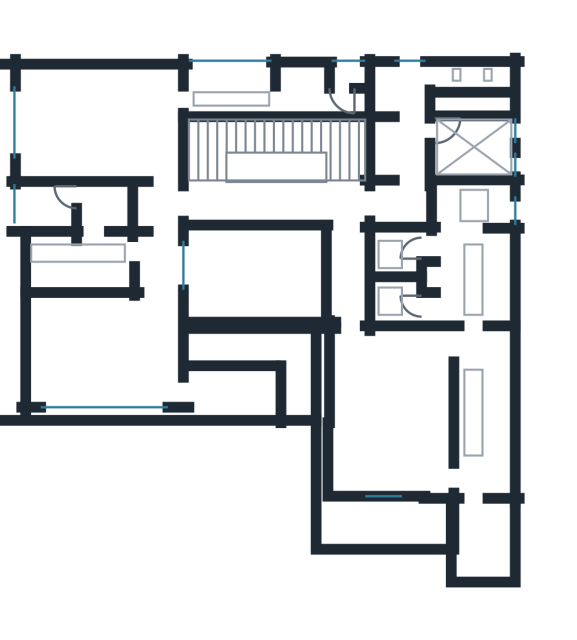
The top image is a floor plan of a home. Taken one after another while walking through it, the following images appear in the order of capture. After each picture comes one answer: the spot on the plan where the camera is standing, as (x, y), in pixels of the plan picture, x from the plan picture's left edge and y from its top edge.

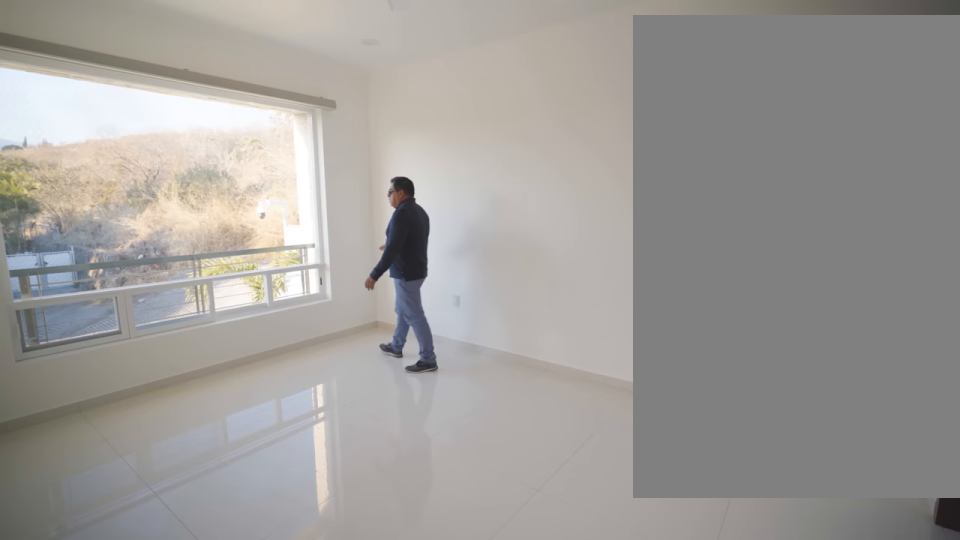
(156, 148)
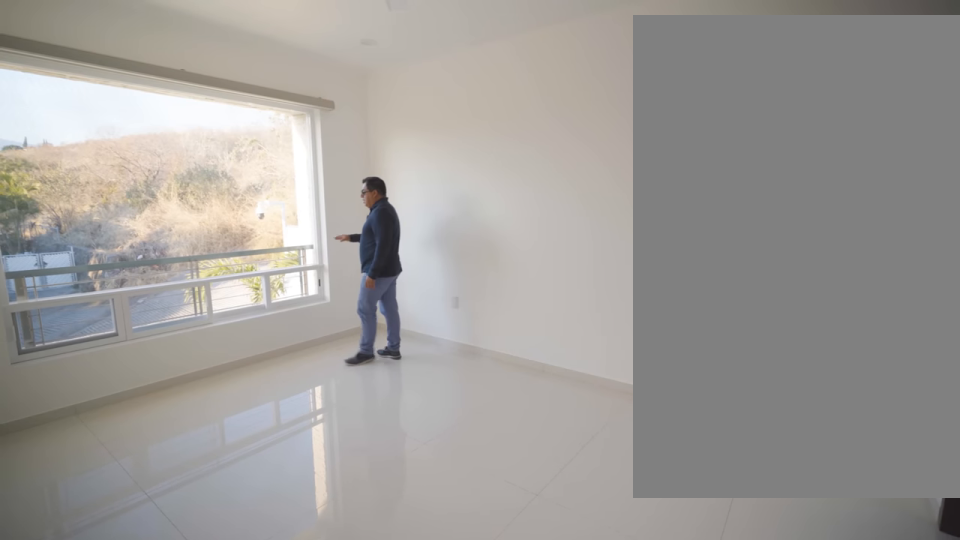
(157, 146)
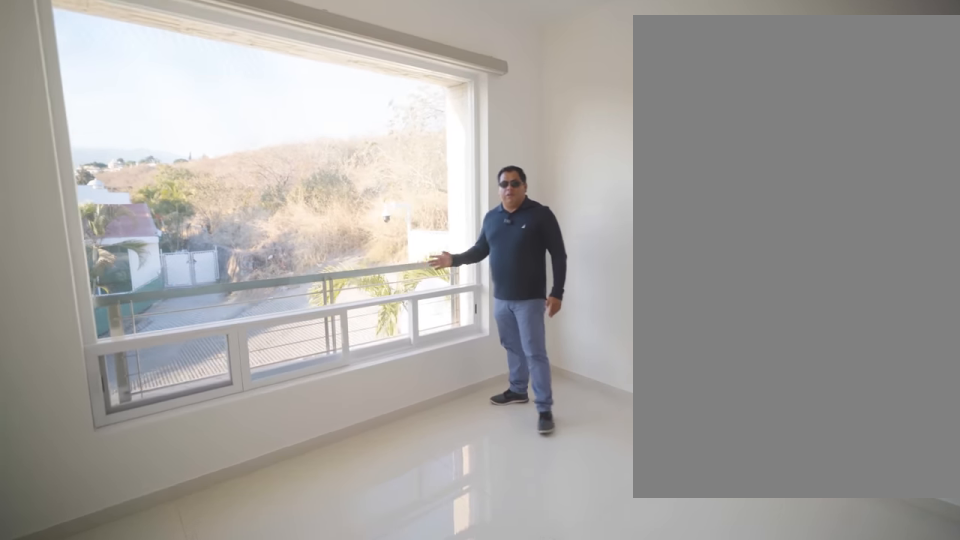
(69, 136)
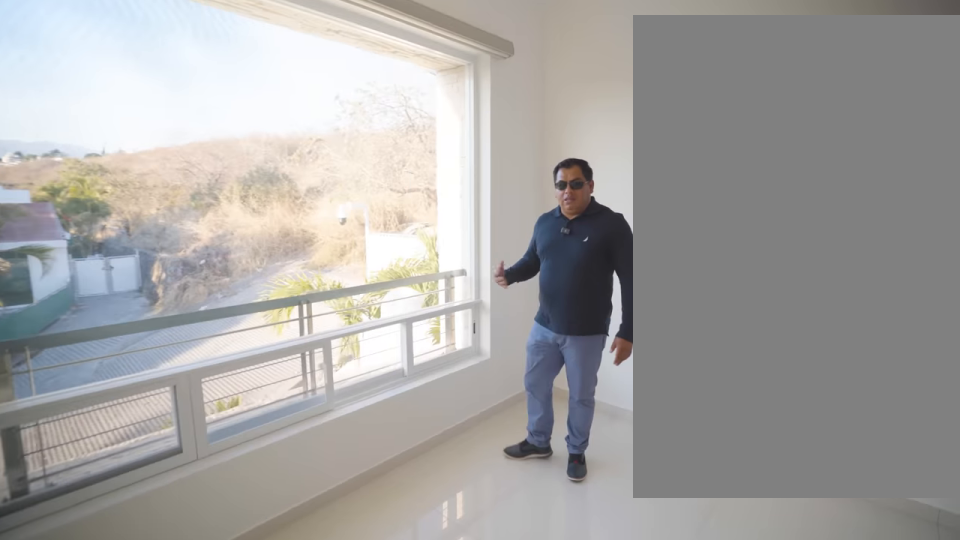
(52, 131)
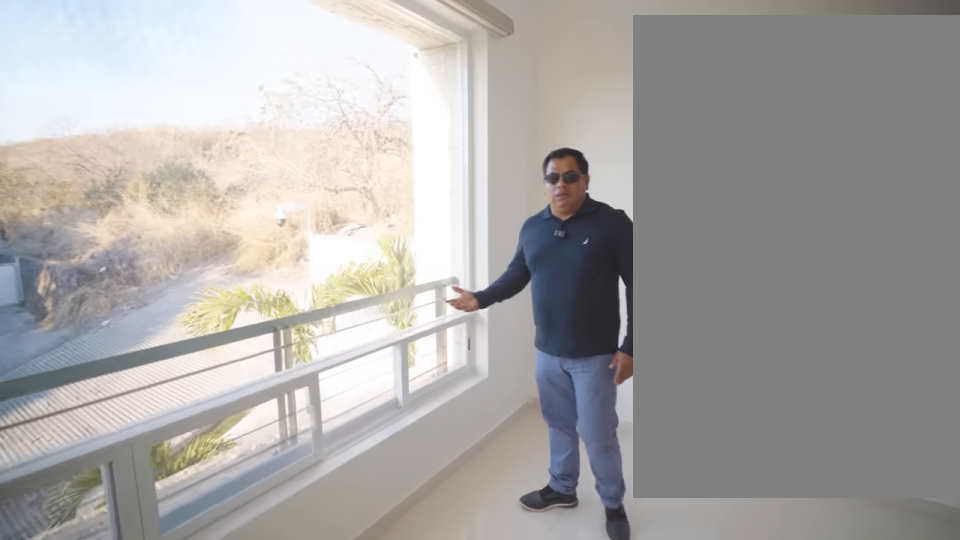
(52, 131)
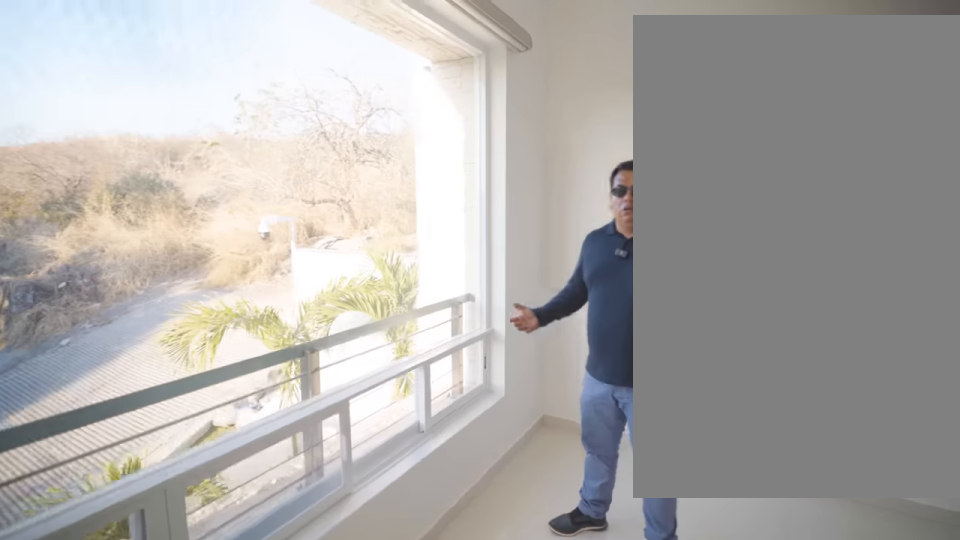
(52, 131)
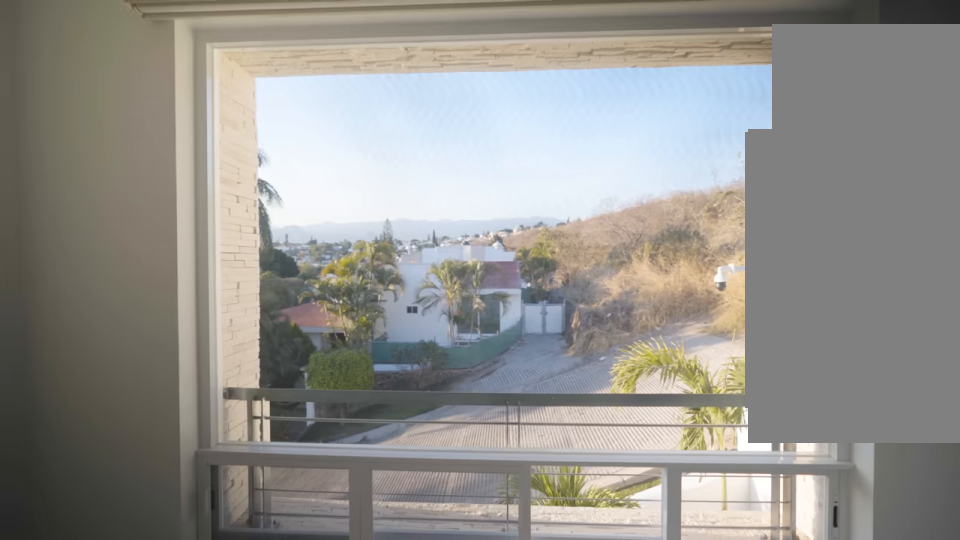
(128, 105)
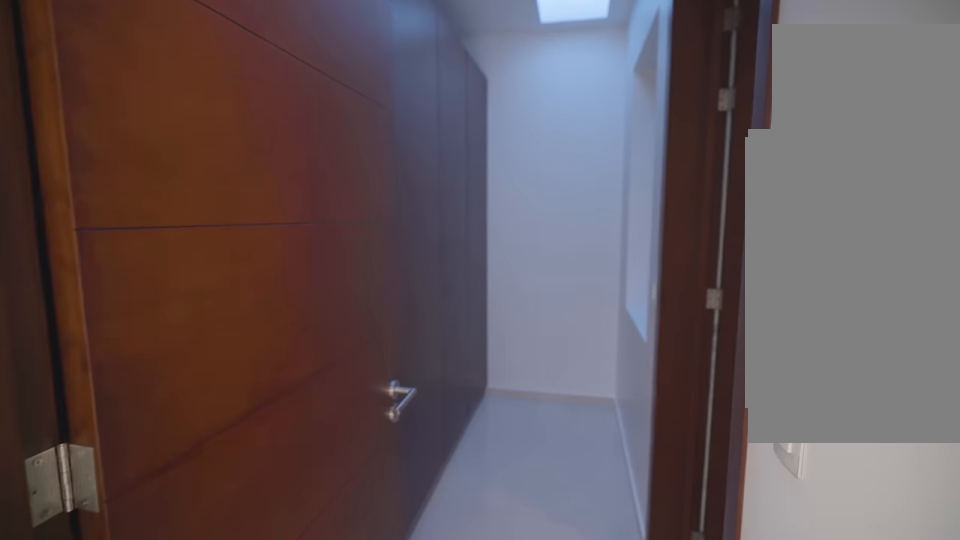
(137, 253)
